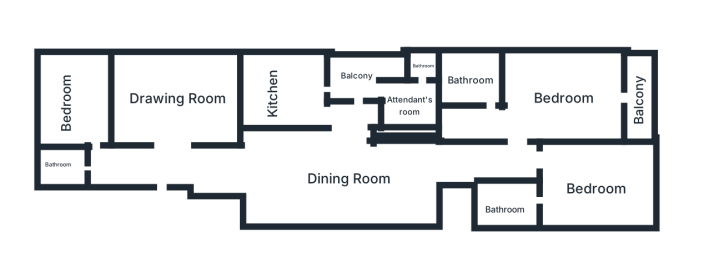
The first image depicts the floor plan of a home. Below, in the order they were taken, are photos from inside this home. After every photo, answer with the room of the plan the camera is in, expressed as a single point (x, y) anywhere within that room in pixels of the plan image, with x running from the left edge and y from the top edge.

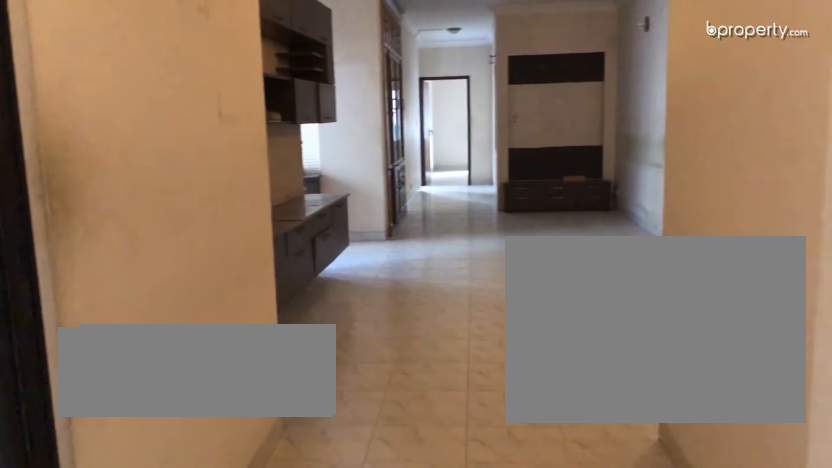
(167, 155)
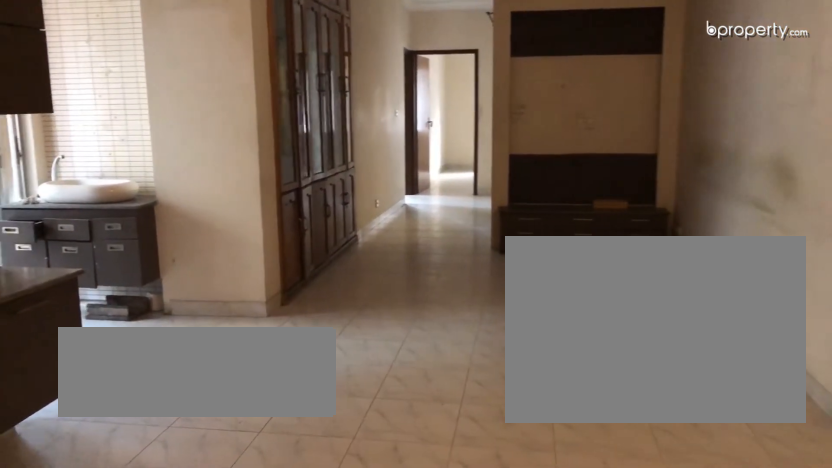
(293, 172)
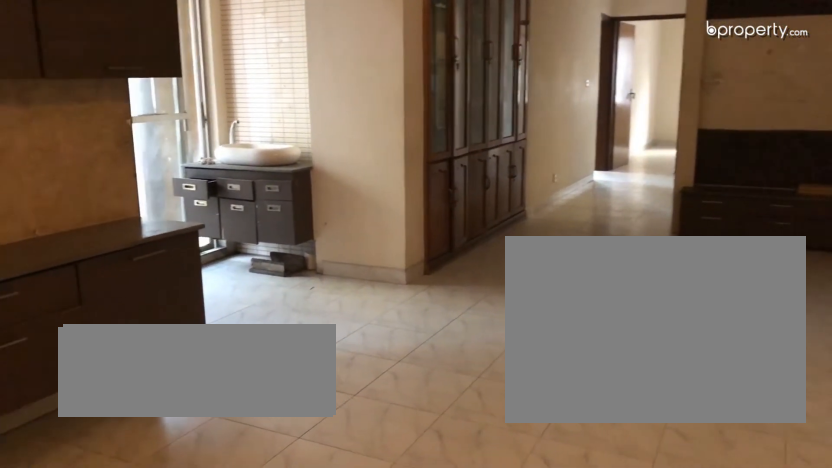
(293, 172)
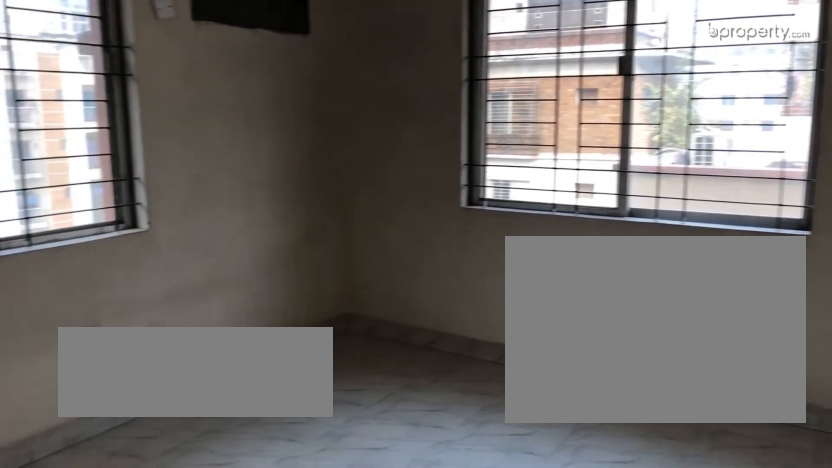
(65, 97)
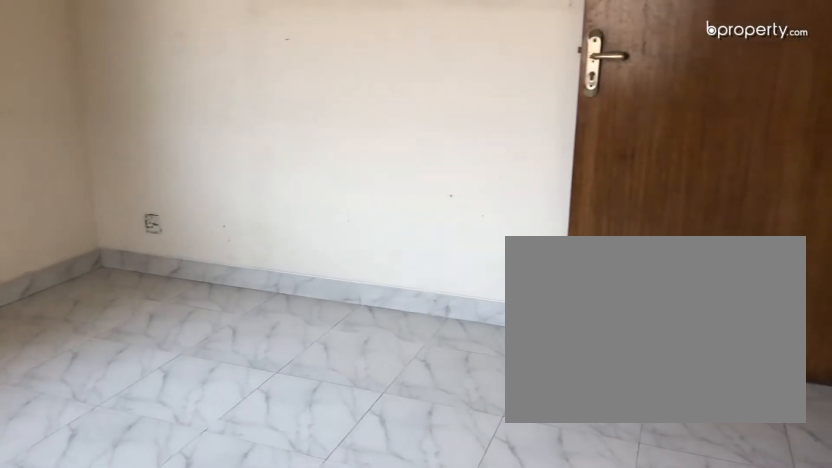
(65, 97)
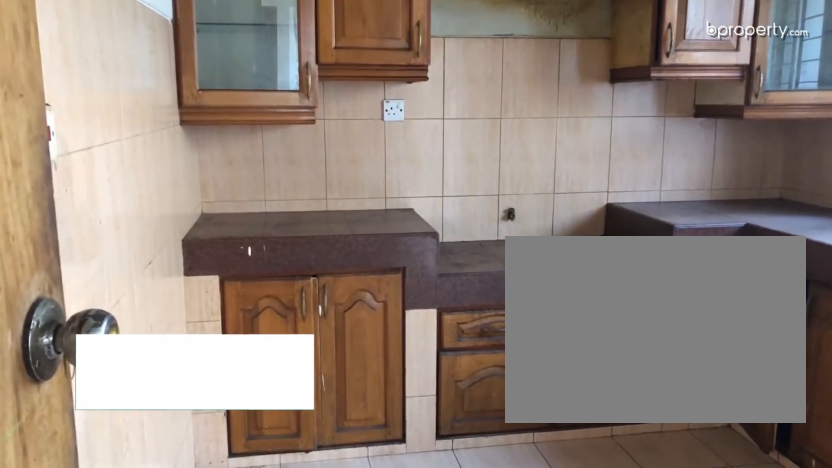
(296, 84)
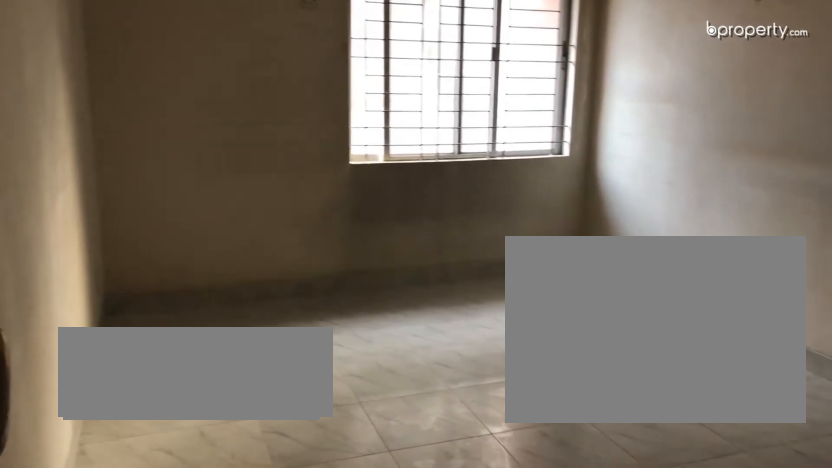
(593, 166)
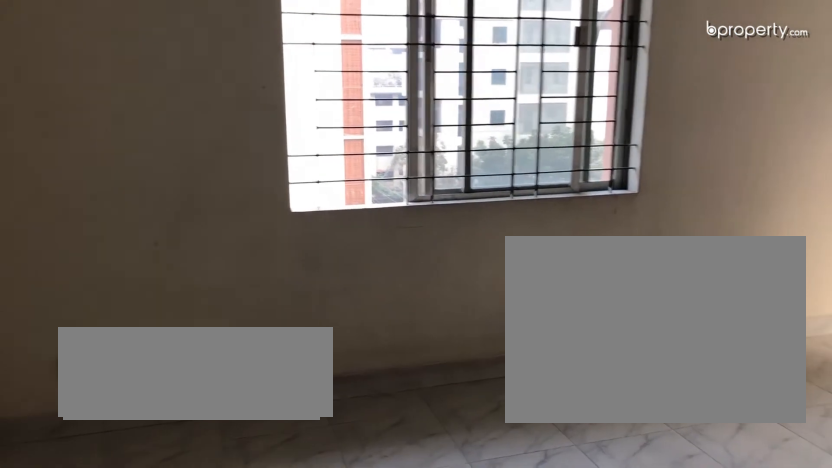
(559, 91)
